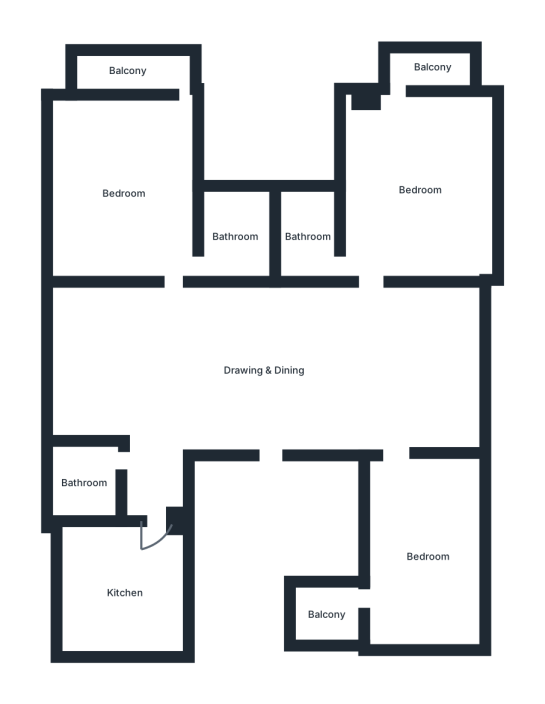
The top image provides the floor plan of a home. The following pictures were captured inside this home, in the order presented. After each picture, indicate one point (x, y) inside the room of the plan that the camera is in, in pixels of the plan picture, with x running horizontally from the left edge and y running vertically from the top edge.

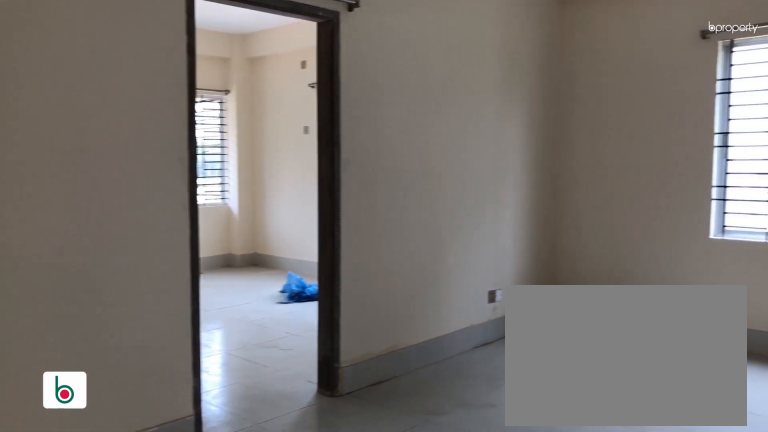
(263, 371)
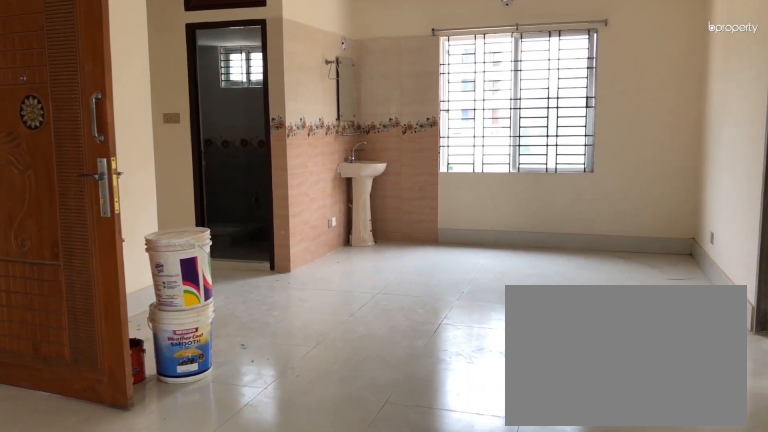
(263, 371)
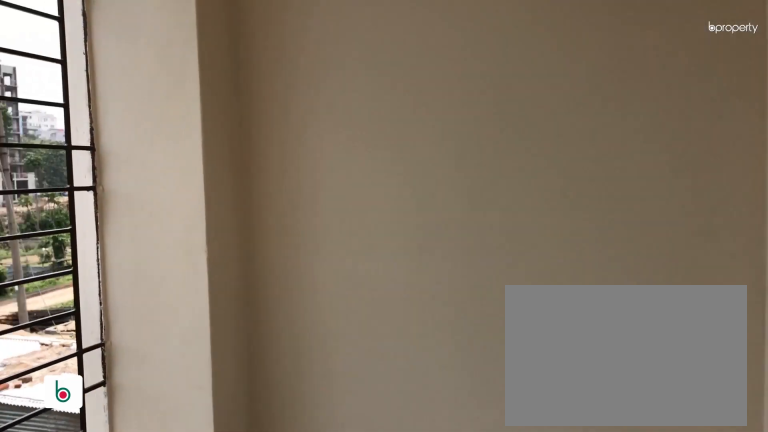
(329, 613)
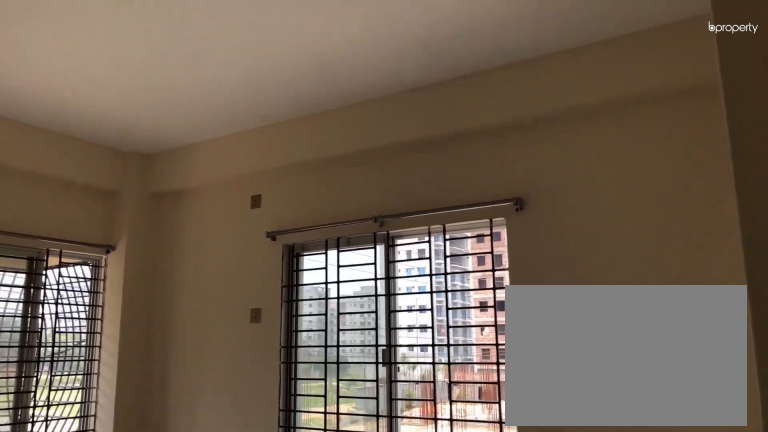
(417, 190)
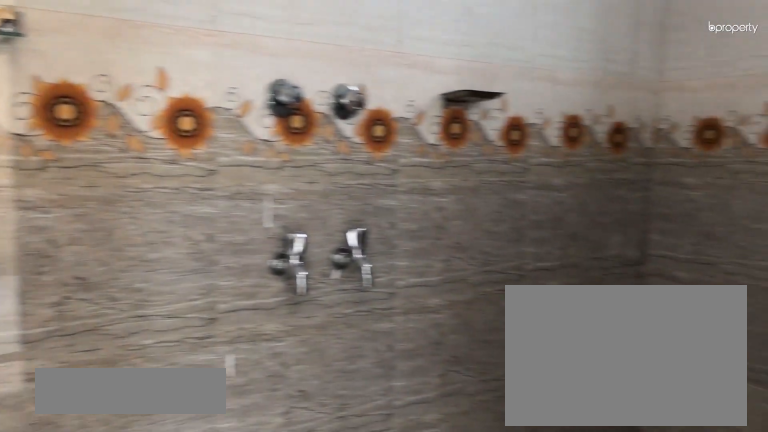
(308, 237)
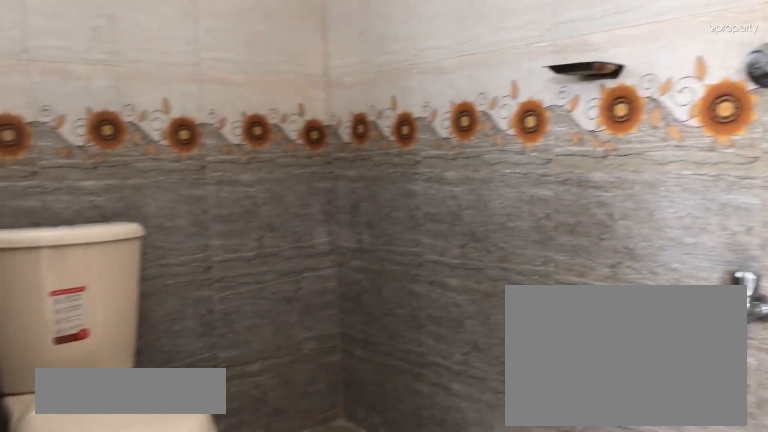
(235, 236)
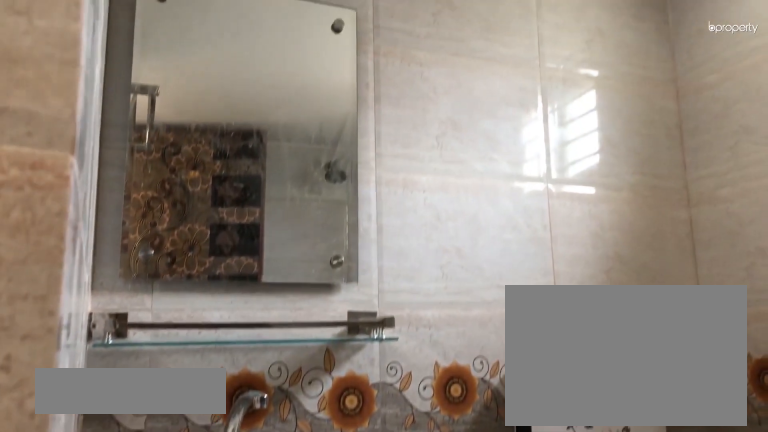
(81, 483)
